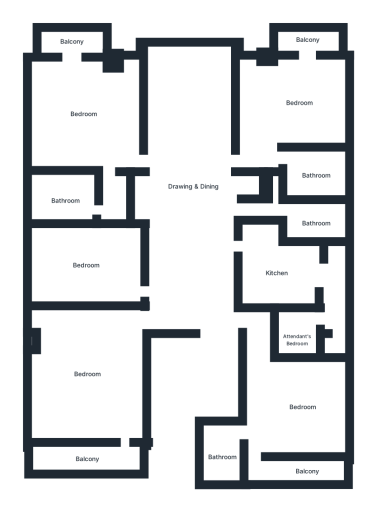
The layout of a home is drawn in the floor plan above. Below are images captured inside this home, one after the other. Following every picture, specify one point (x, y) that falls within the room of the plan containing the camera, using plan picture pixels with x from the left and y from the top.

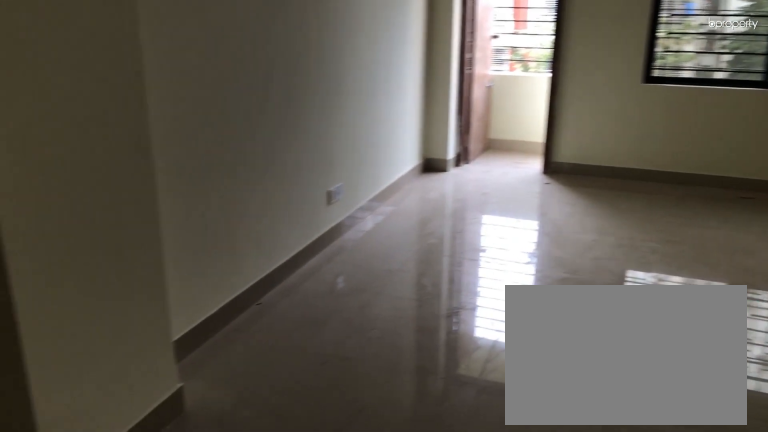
(87, 371)
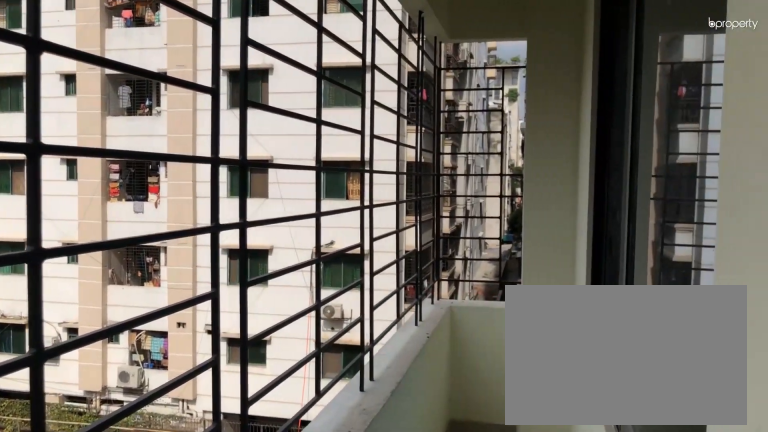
(84, 455)
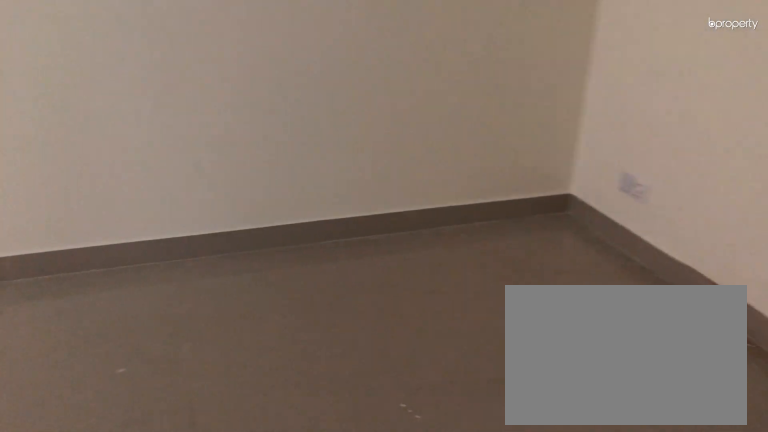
(84, 265)
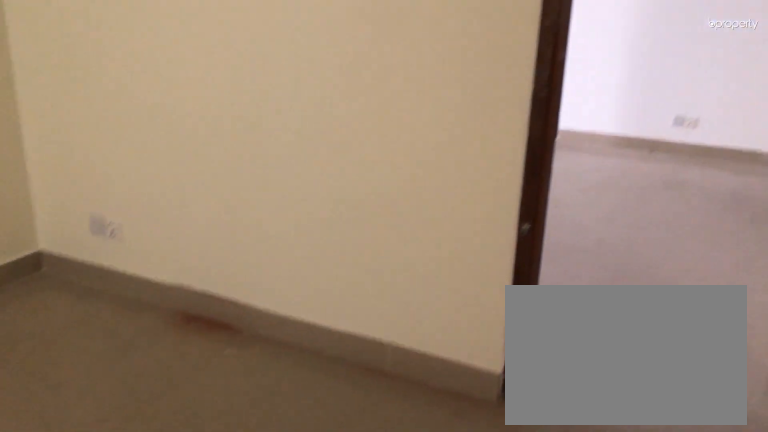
(84, 265)
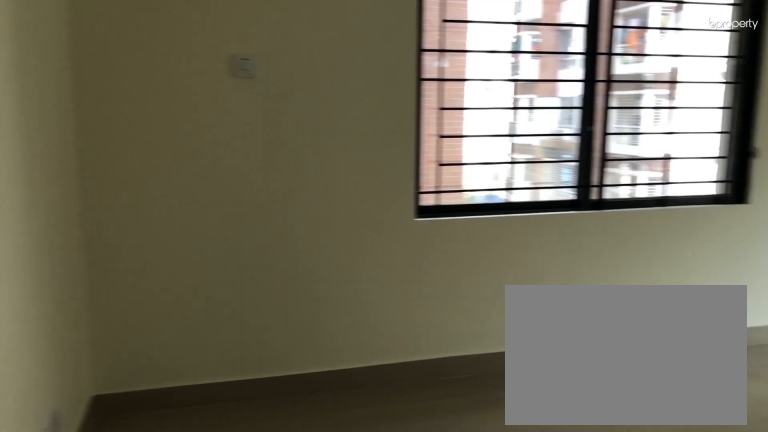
(81, 110)
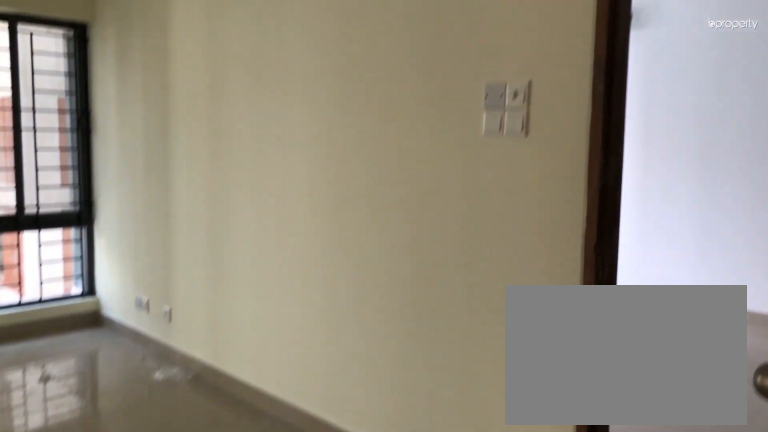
(81, 110)
